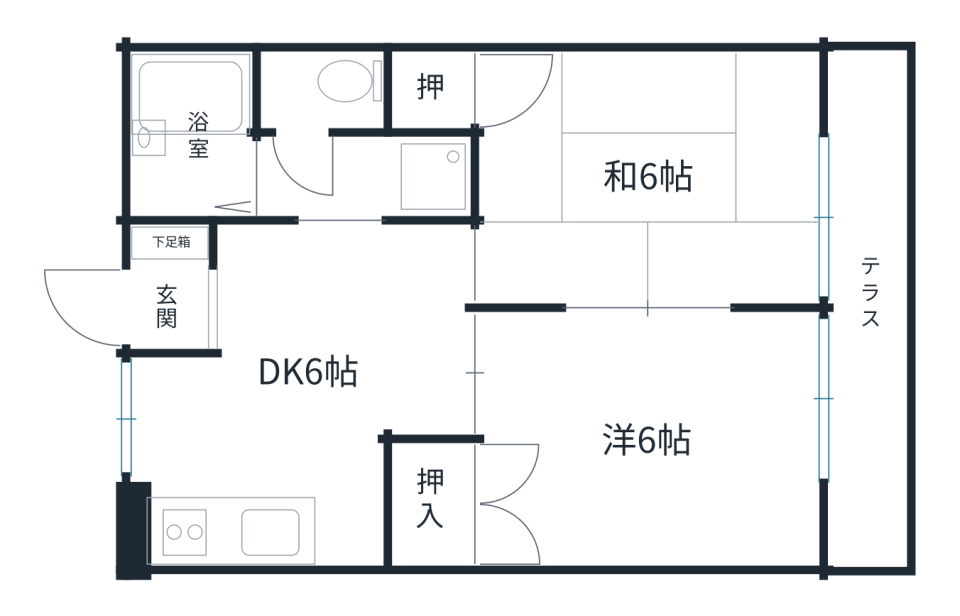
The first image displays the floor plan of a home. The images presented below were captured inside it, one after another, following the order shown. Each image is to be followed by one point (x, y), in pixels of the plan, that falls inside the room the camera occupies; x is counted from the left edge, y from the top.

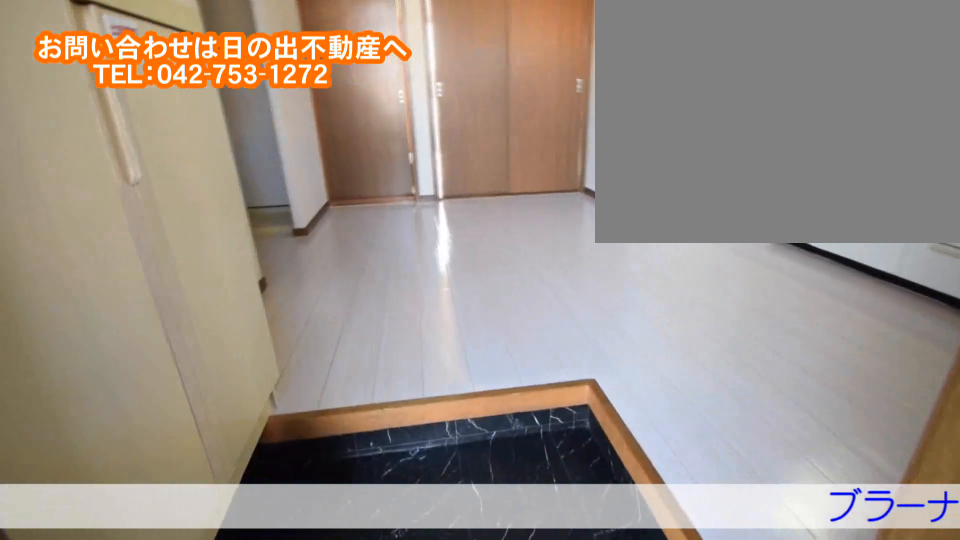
(209, 305)
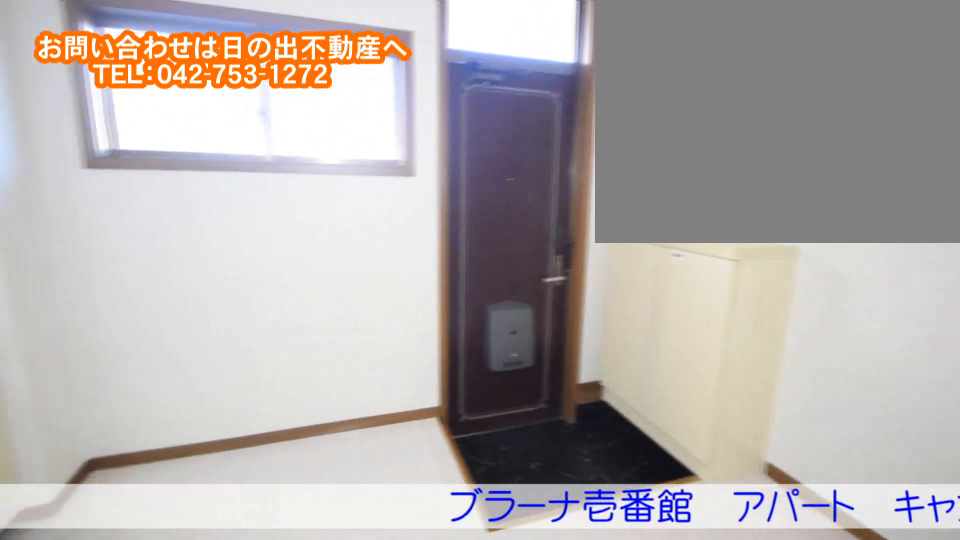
(315, 412)
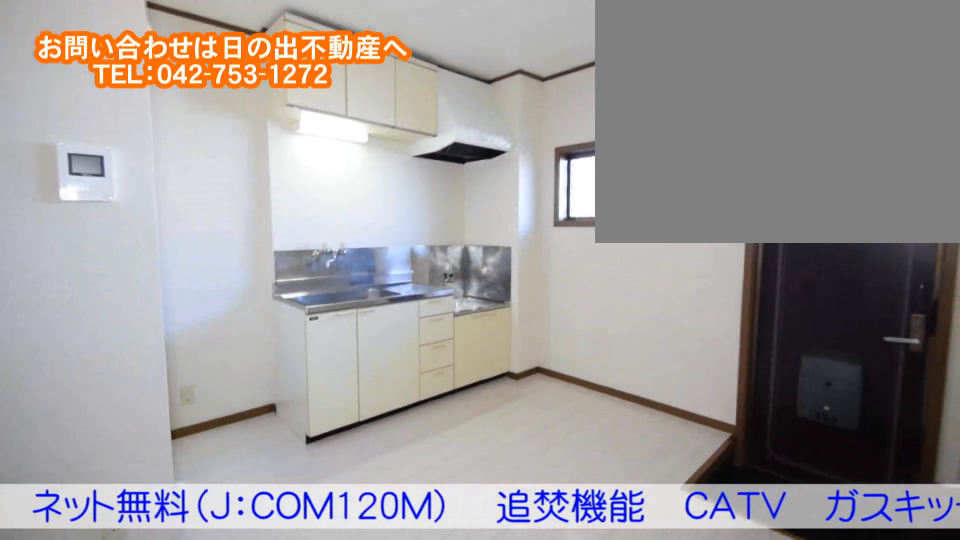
(314, 412)
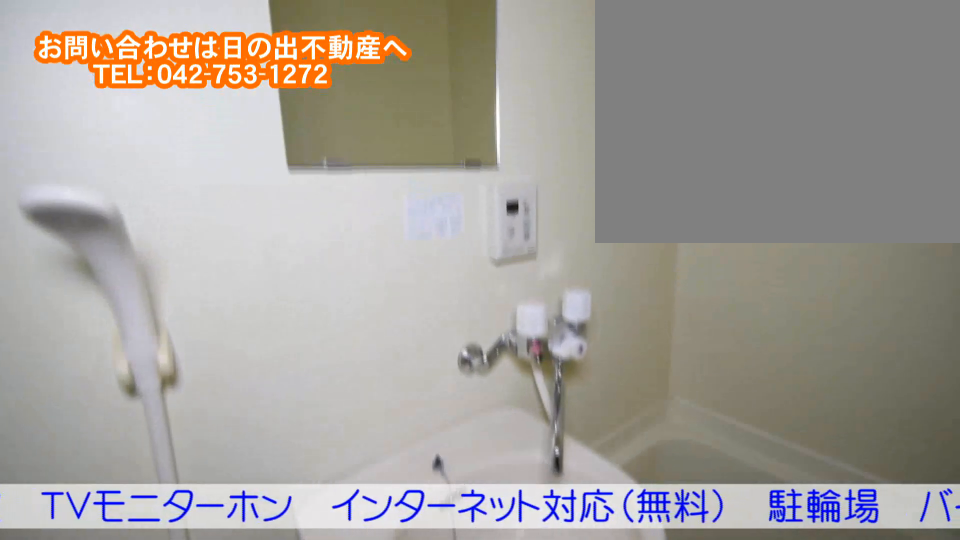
(194, 158)
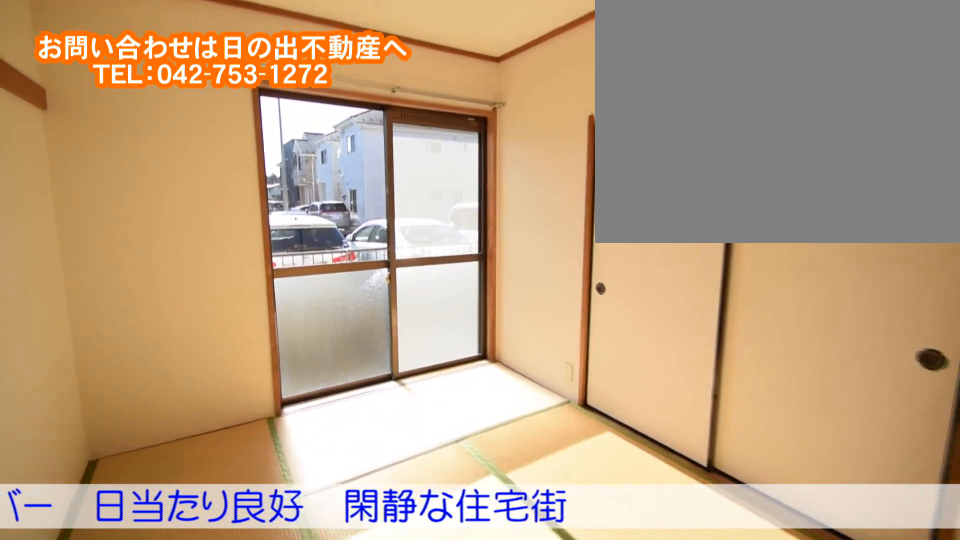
(732, 176)
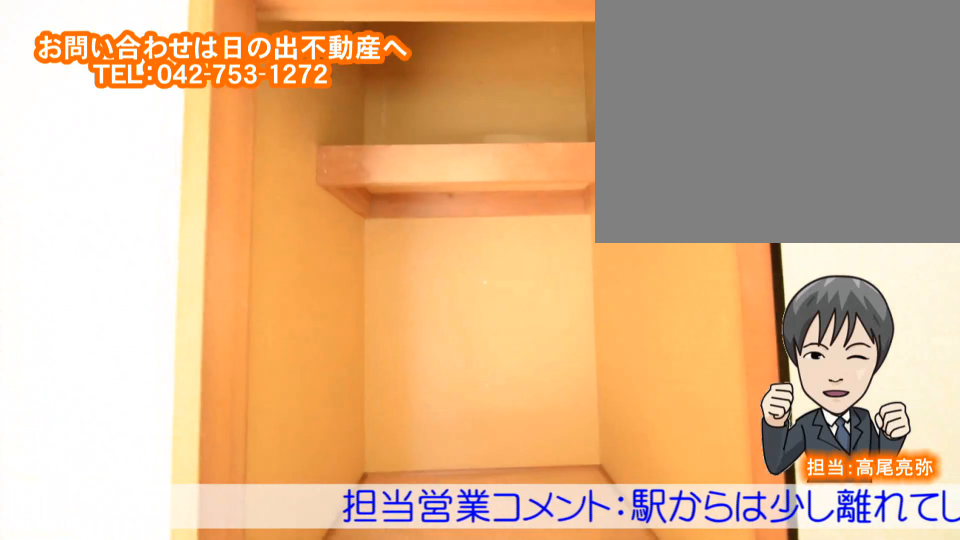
(731, 176)
